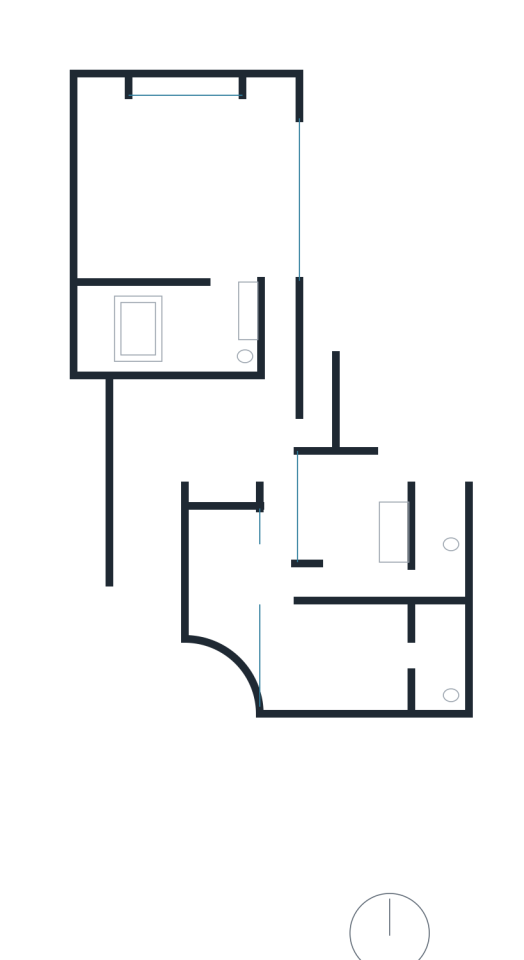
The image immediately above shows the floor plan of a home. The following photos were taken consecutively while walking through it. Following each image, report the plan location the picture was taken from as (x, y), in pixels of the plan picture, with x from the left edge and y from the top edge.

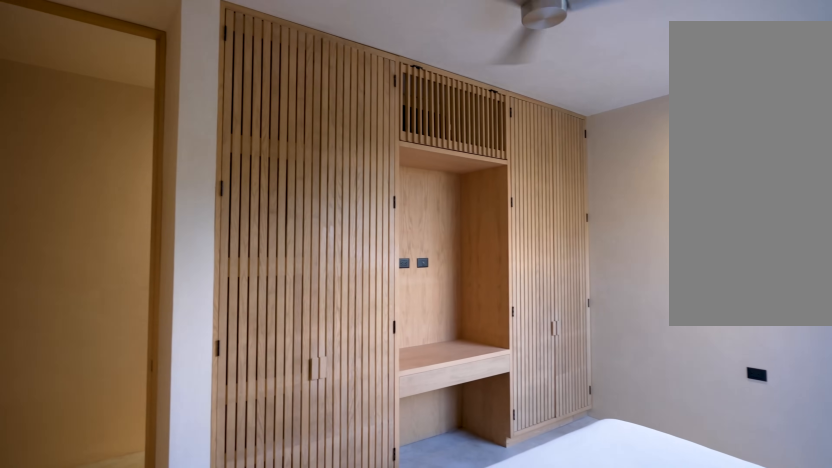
(278, 600)
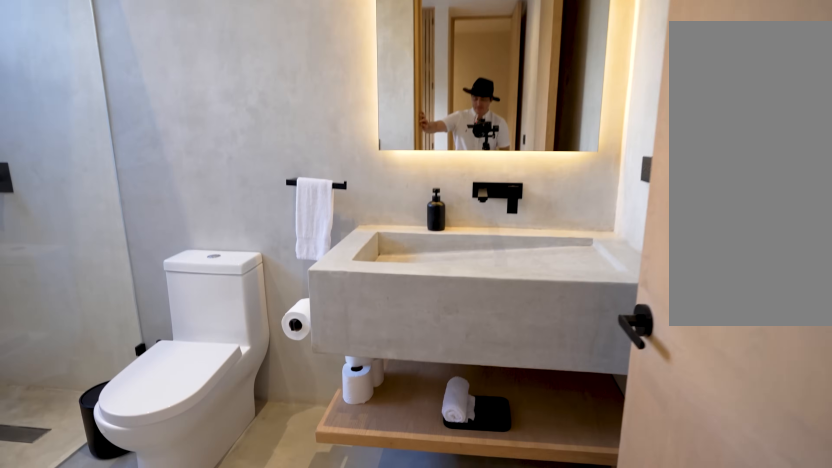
(418, 592)
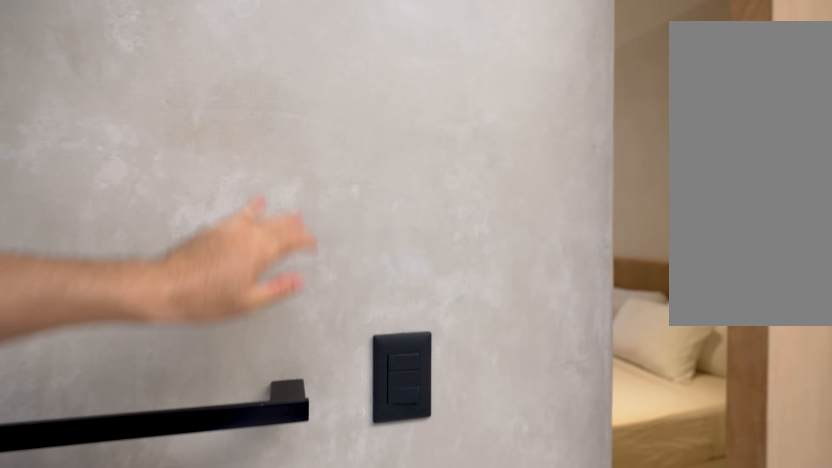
(439, 683)
